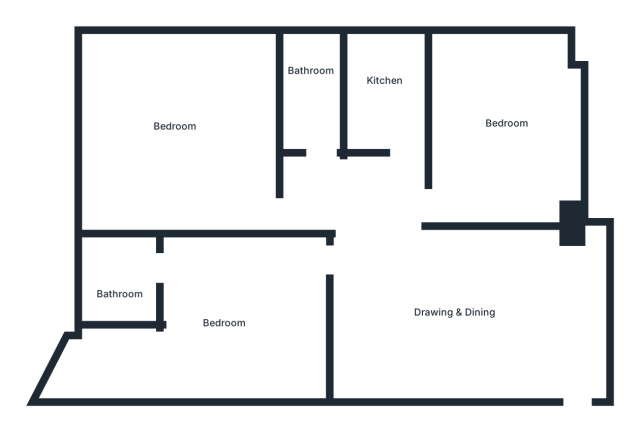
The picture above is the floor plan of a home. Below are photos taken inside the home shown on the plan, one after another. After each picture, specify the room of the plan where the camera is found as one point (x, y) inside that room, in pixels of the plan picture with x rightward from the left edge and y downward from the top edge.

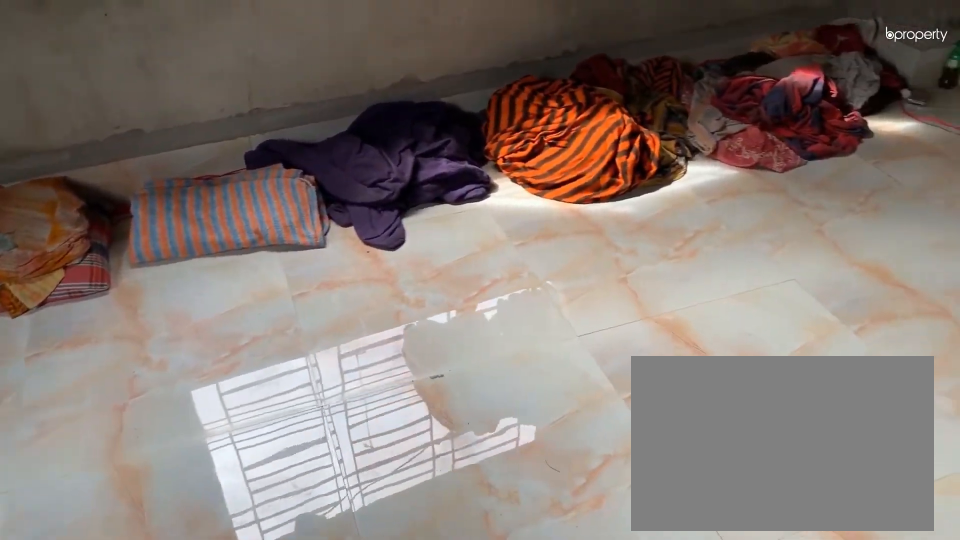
(176, 122)
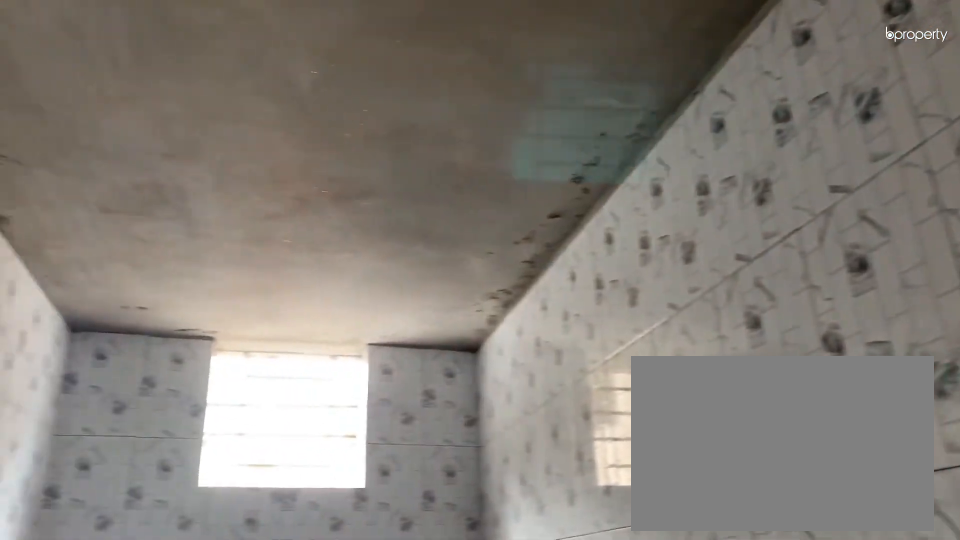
(310, 80)
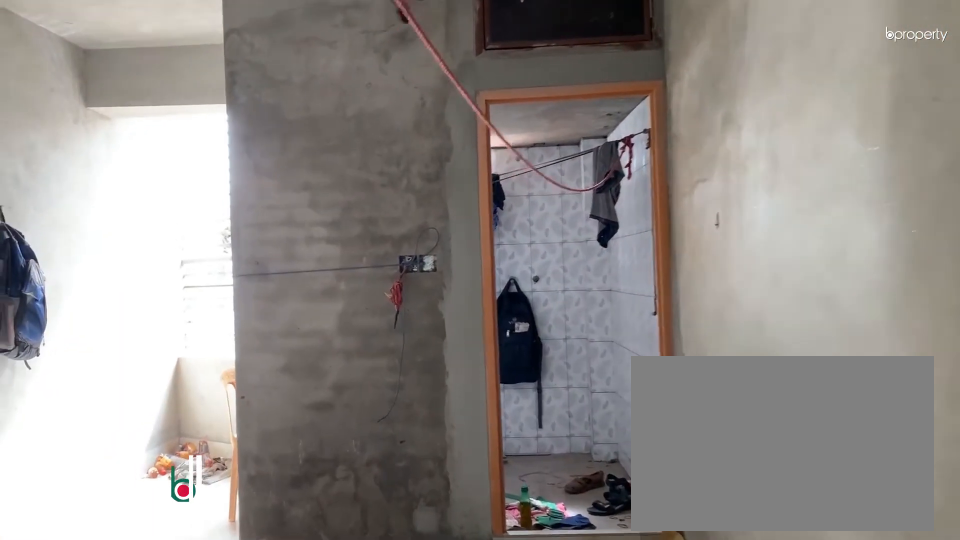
(232, 314)
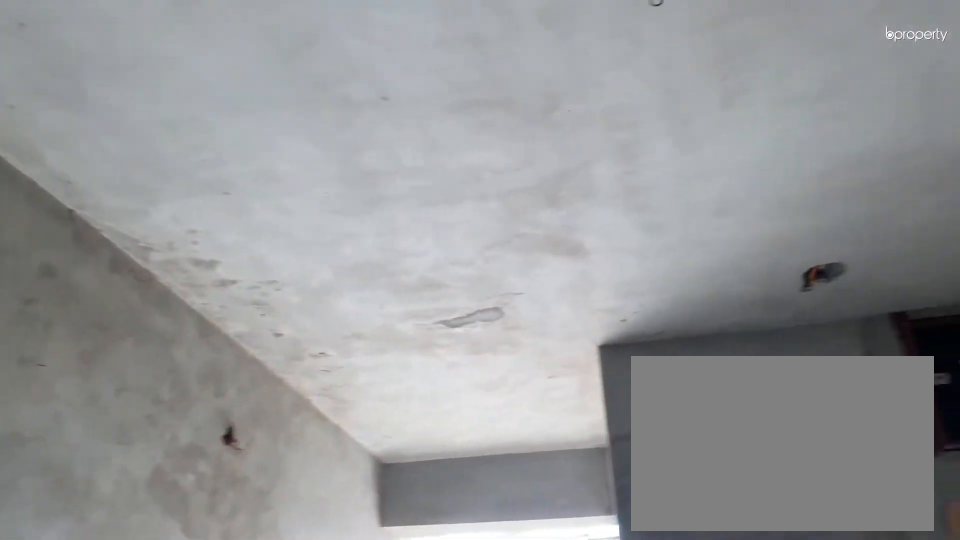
(232, 314)
